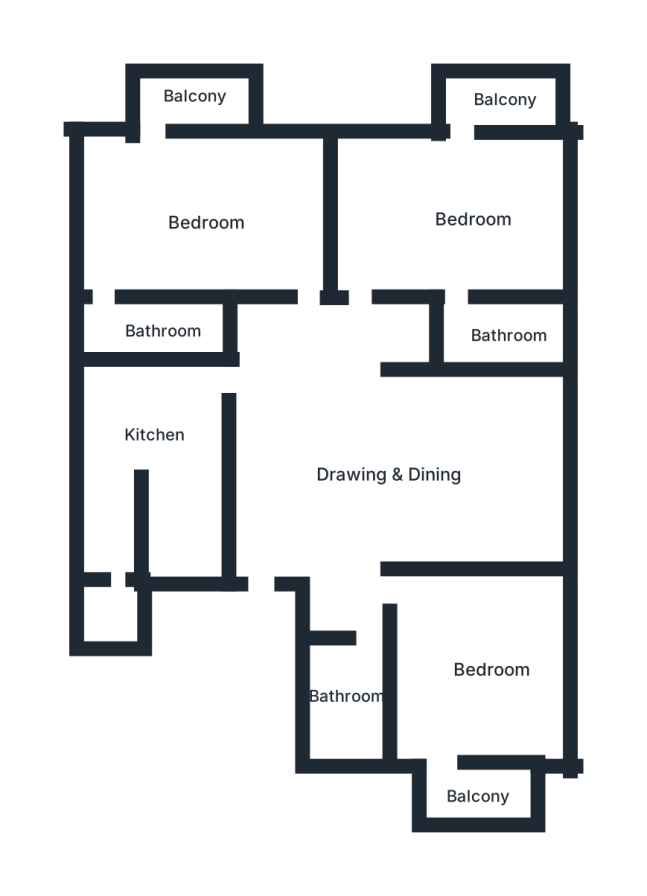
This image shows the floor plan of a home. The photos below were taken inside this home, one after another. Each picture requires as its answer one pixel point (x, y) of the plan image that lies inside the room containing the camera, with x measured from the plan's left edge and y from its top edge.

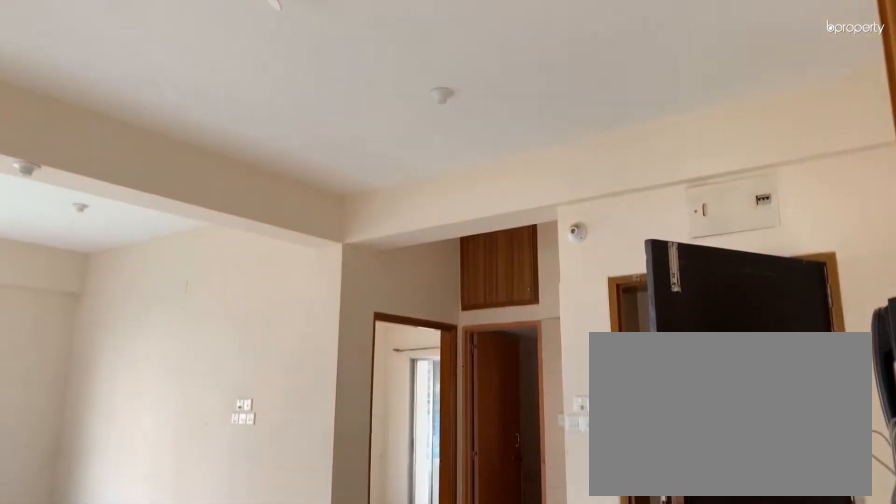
(388, 465)
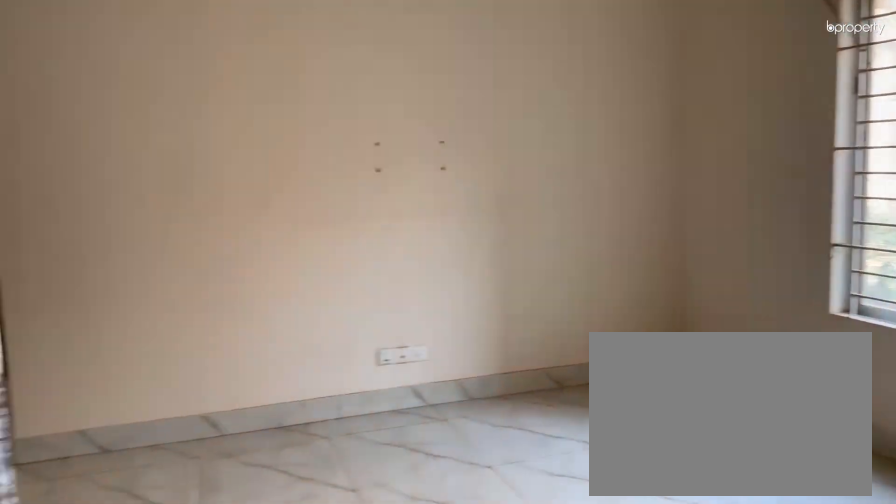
(392, 465)
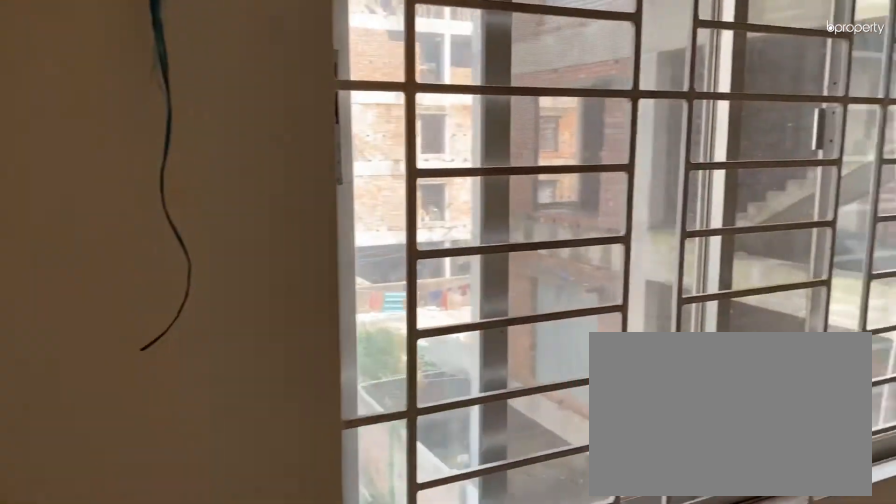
(478, 682)
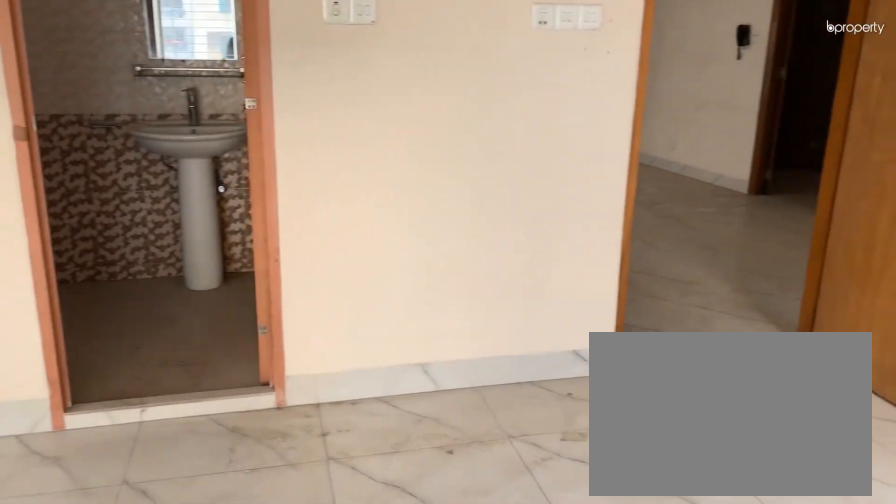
(440, 230)
